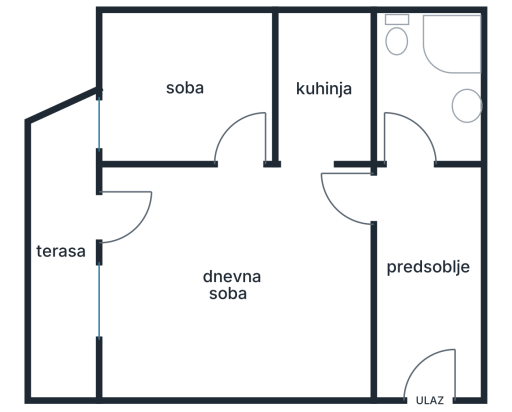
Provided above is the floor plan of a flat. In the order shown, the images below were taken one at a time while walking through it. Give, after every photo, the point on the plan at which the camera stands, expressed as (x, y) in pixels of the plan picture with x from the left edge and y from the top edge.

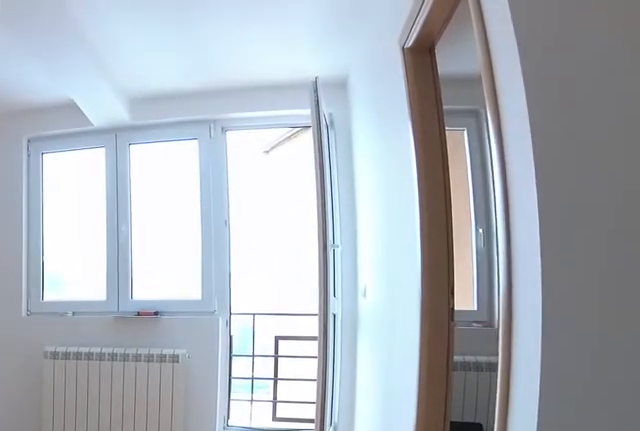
(368, 202)
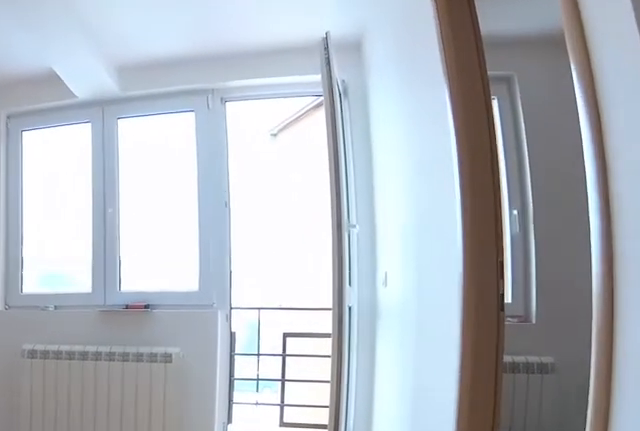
(336, 194)
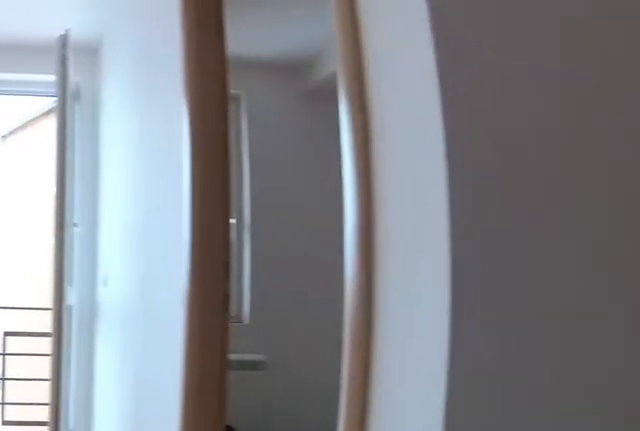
(328, 190)
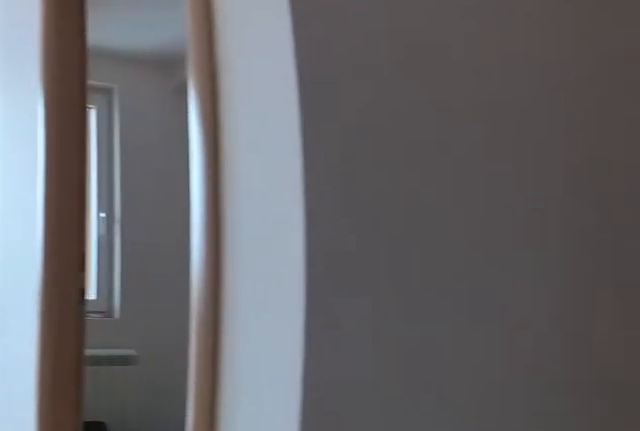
(326, 189)
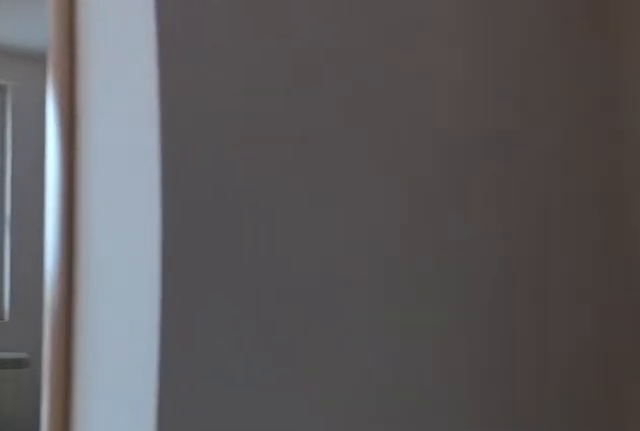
(325, 189)
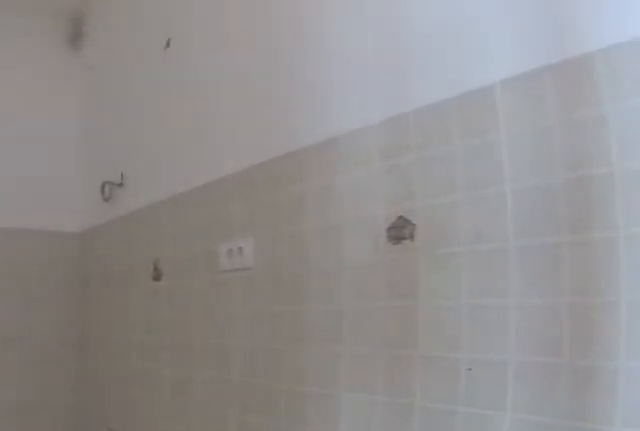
(316, 169)
